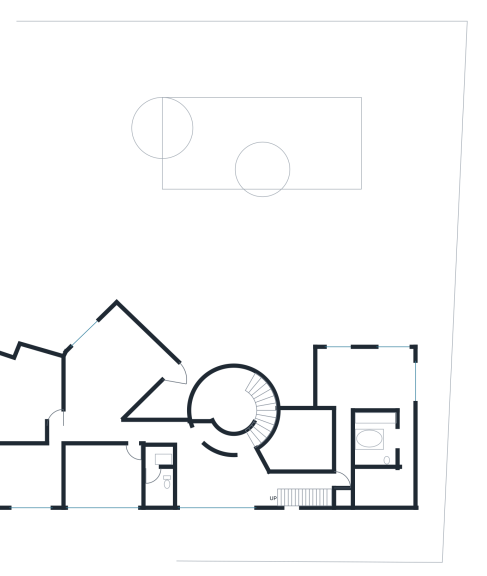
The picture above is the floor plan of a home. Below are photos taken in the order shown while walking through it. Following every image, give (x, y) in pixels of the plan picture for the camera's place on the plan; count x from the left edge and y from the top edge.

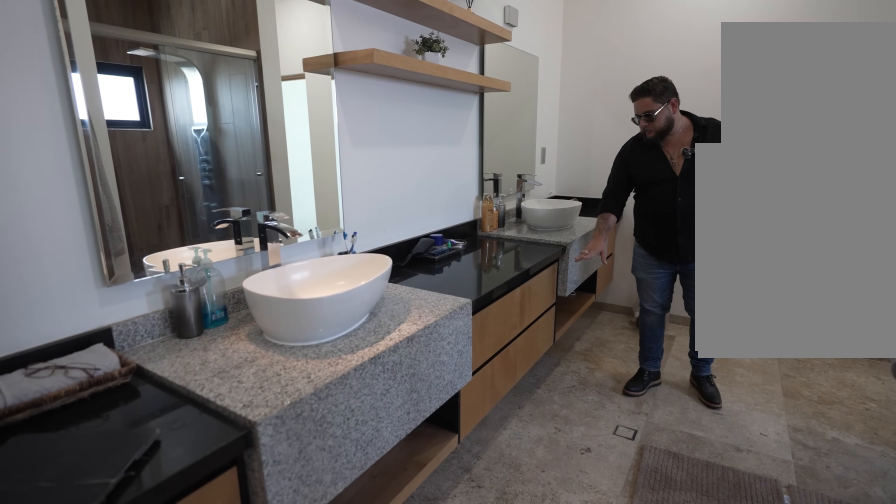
(392, 437)
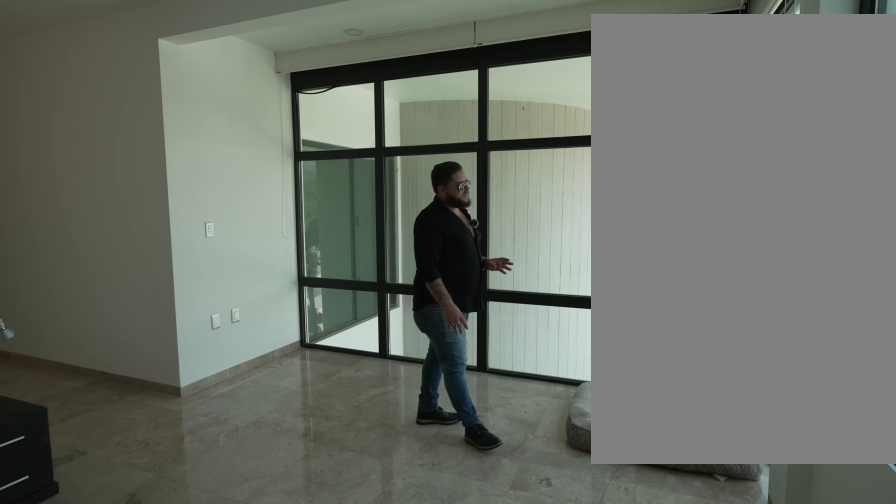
(372, 360)
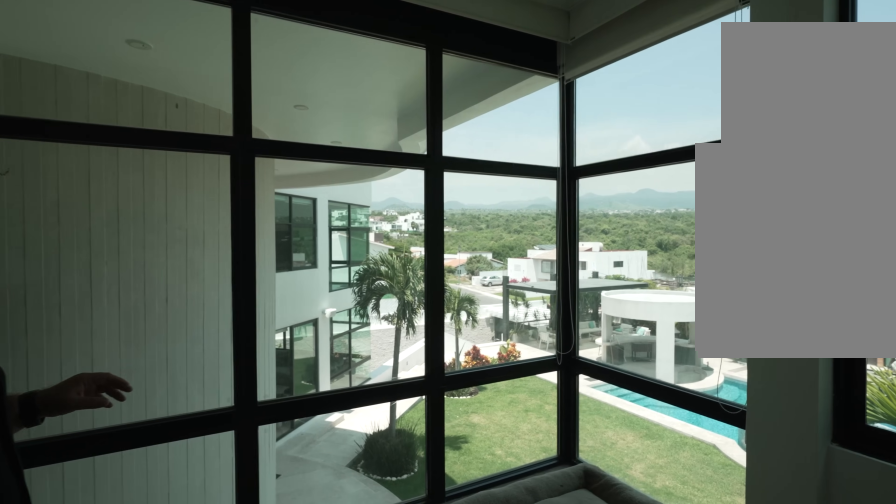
(357, 360)
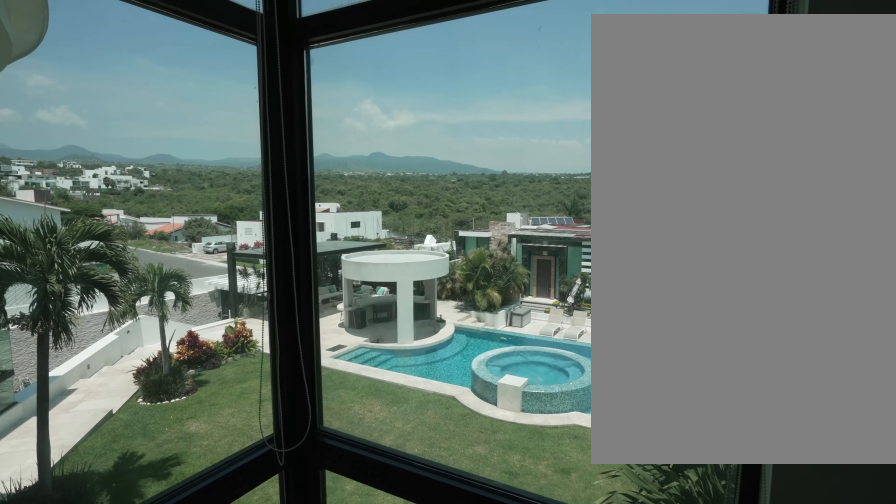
(357, 360)
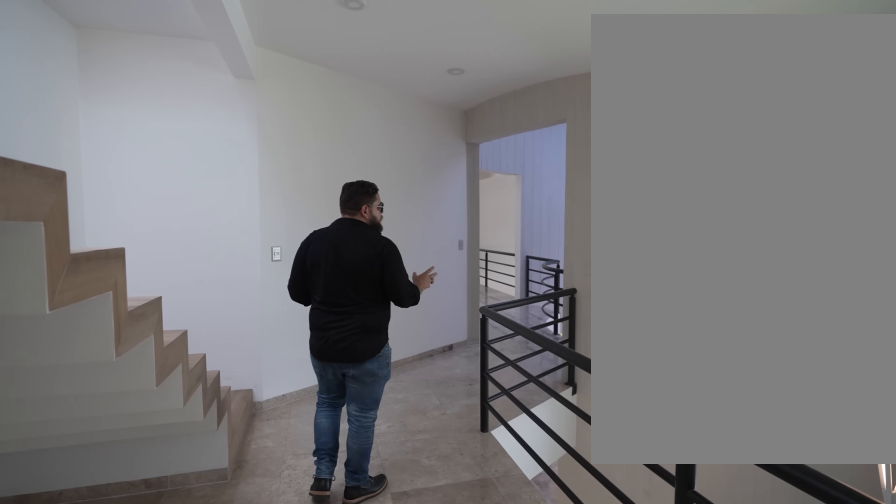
(308, 471)
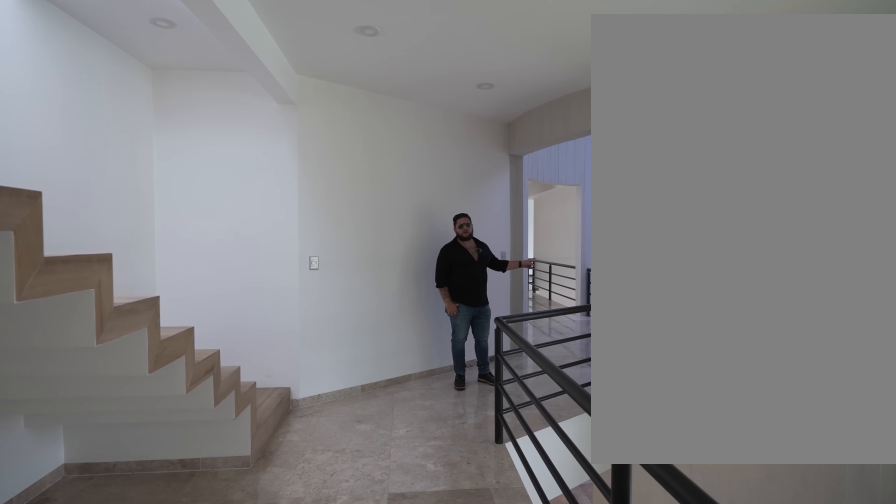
(315, 478)
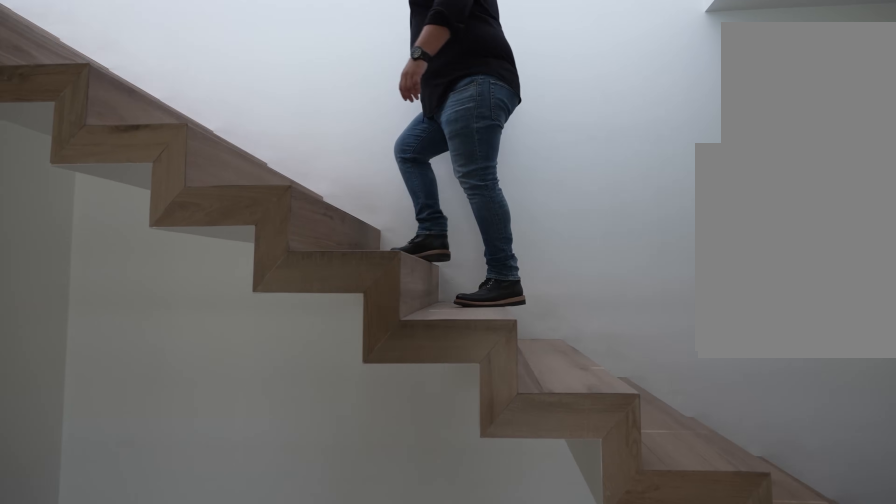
(299, 479)
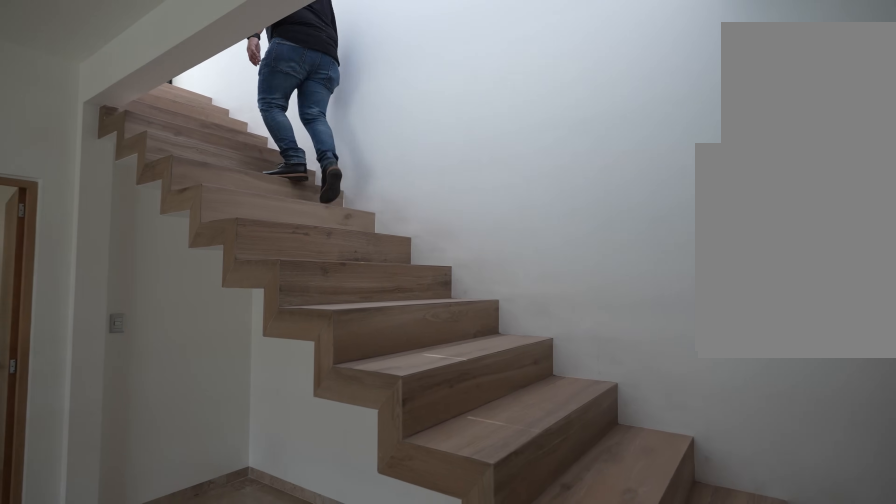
(278, 482)
